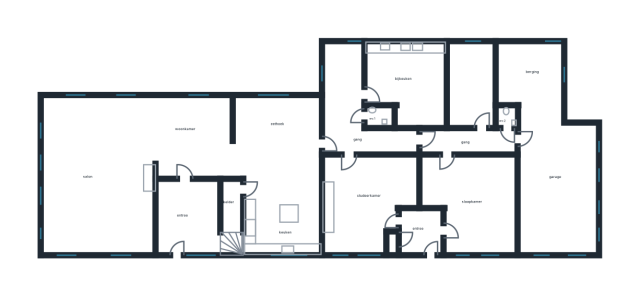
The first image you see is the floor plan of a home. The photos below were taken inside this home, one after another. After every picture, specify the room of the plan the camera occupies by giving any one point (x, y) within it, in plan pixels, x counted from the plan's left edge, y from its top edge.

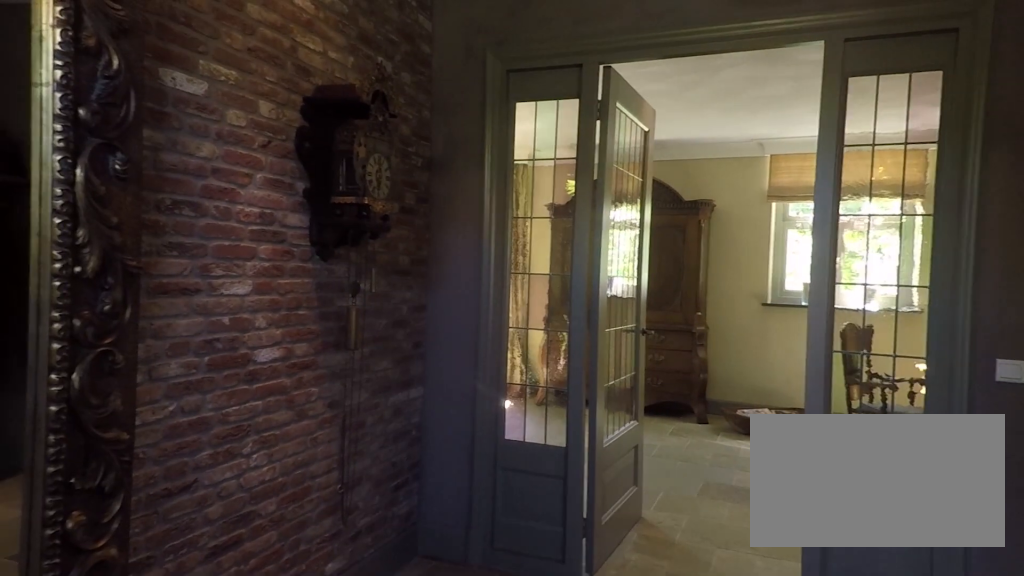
(189, 217)
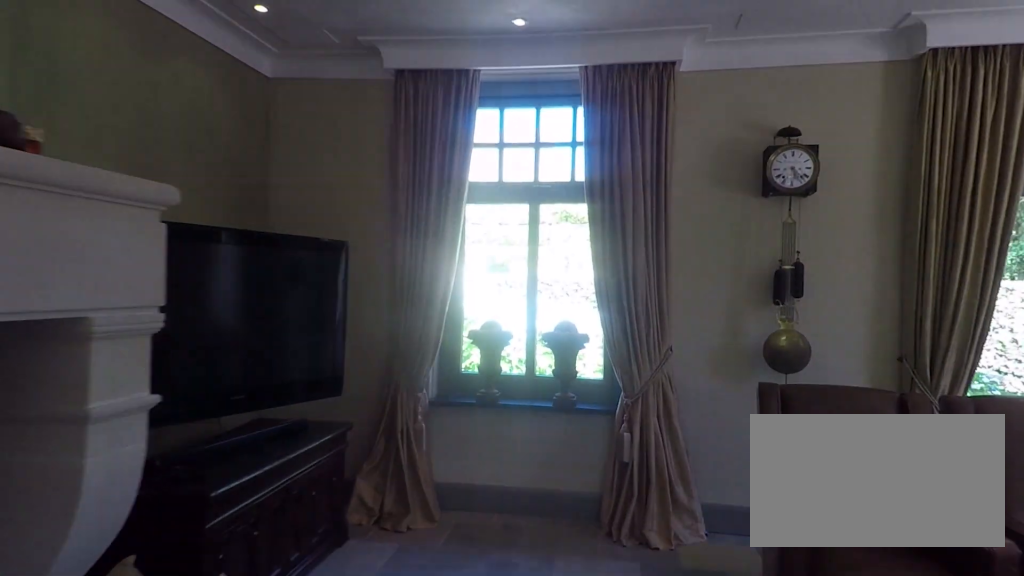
(127, 165)
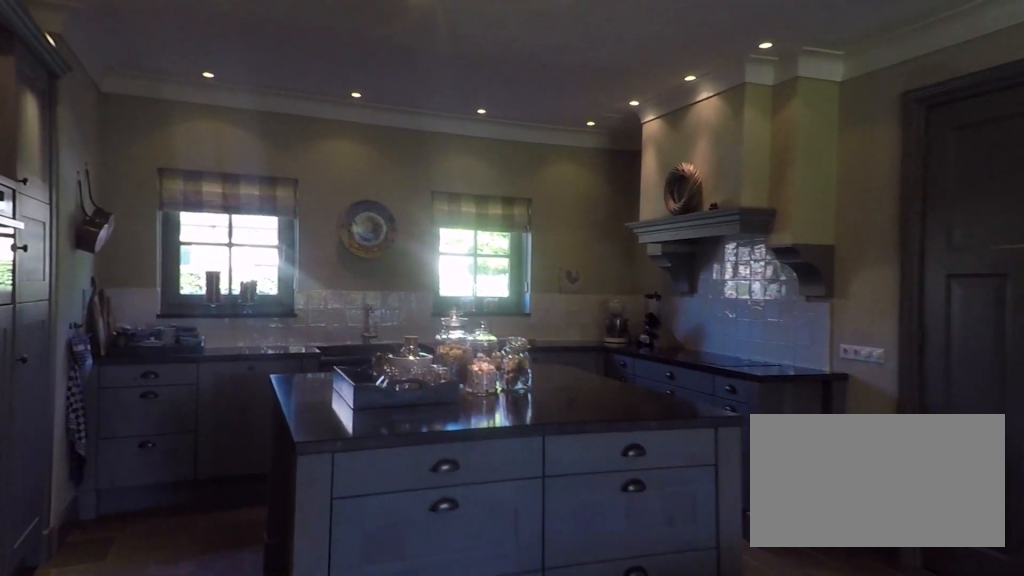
(280, 174)
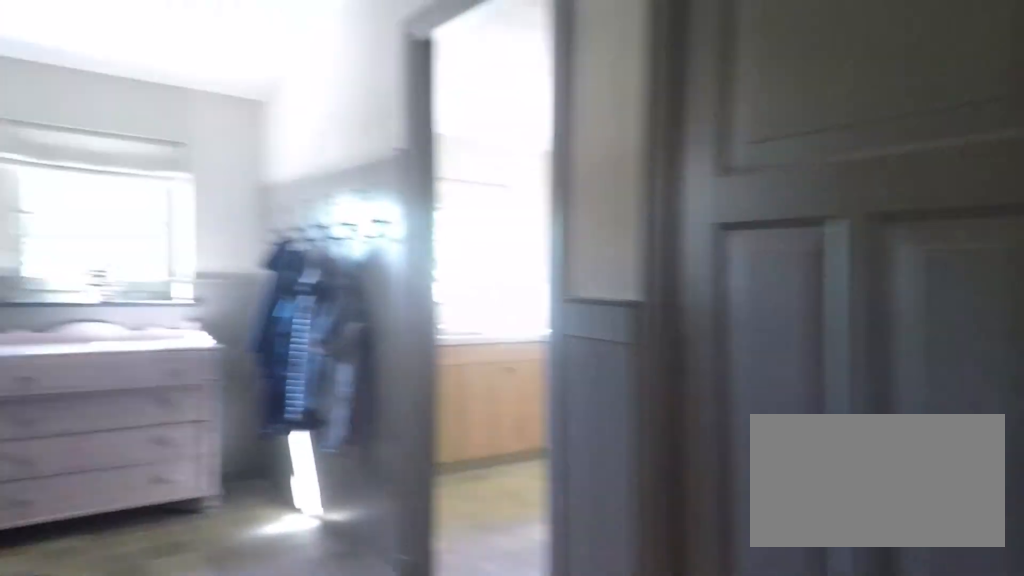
(344, 127)
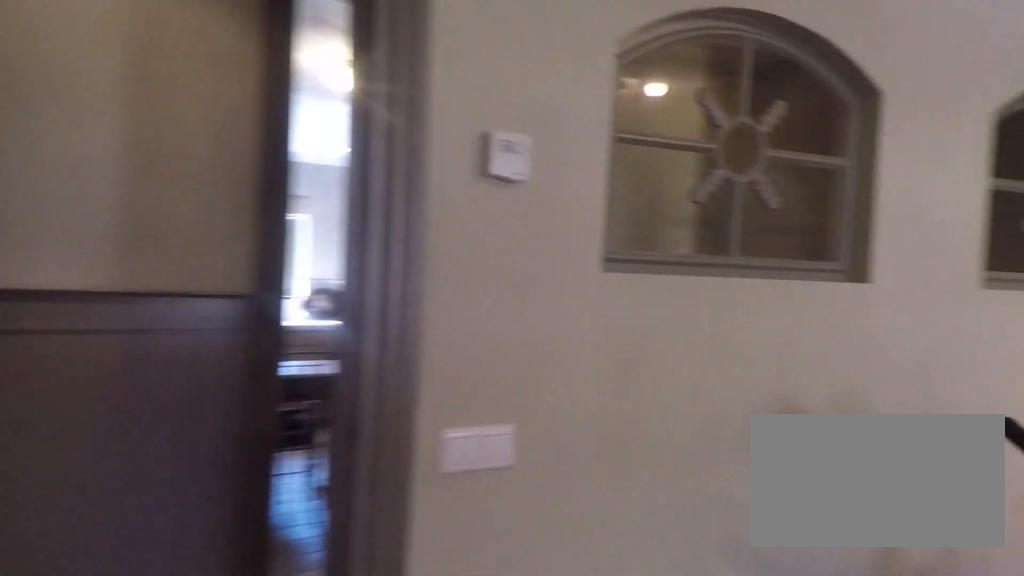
(471, 202)
